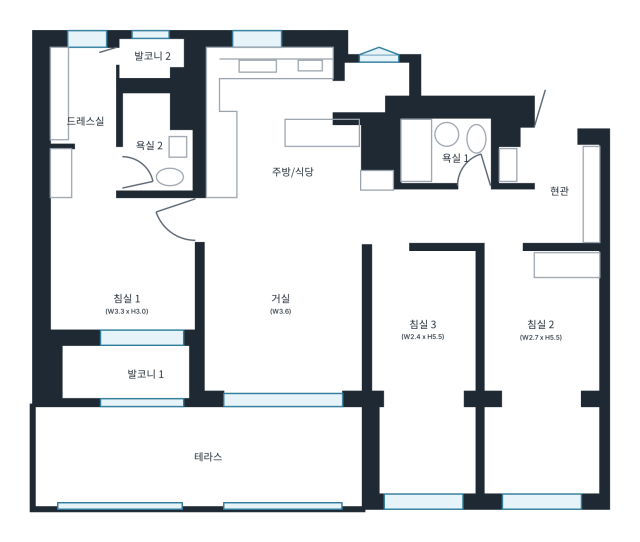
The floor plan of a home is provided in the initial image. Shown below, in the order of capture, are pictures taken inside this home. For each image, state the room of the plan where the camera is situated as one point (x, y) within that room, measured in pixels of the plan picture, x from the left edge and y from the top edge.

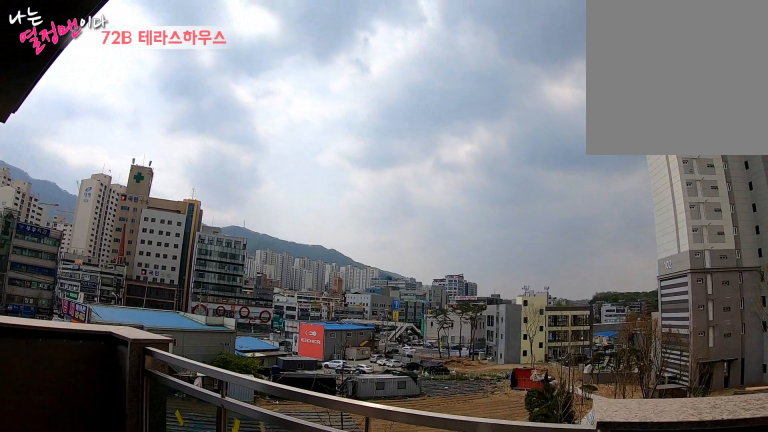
(204, 456)
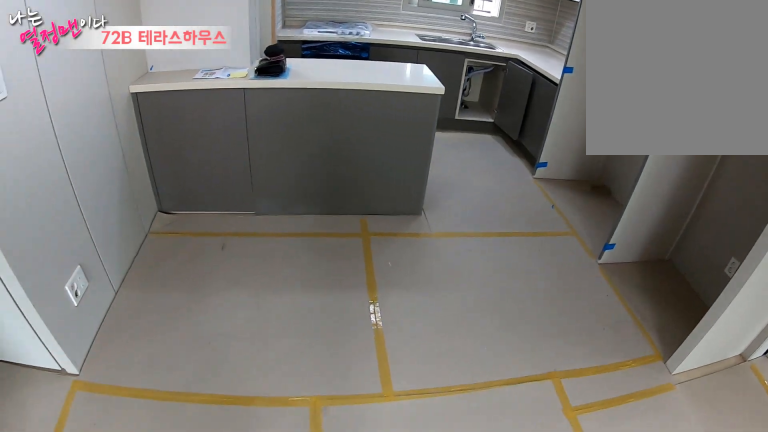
(286, 171)
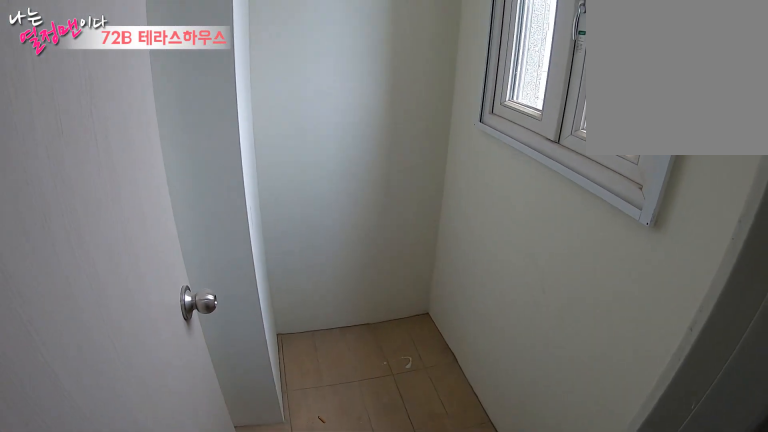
(286, 171)
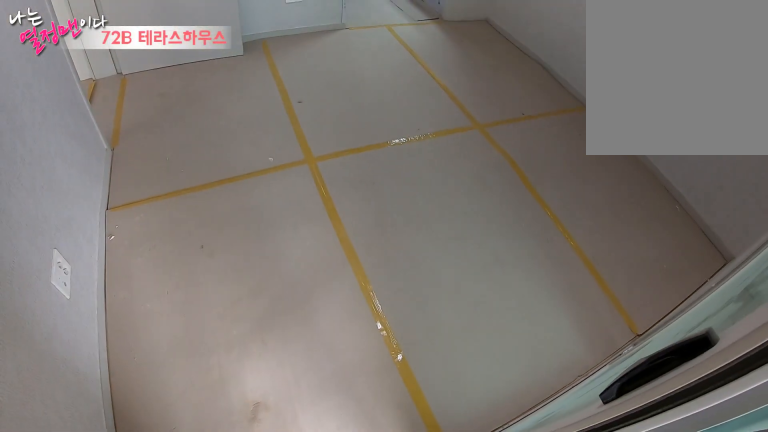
(126, 305)
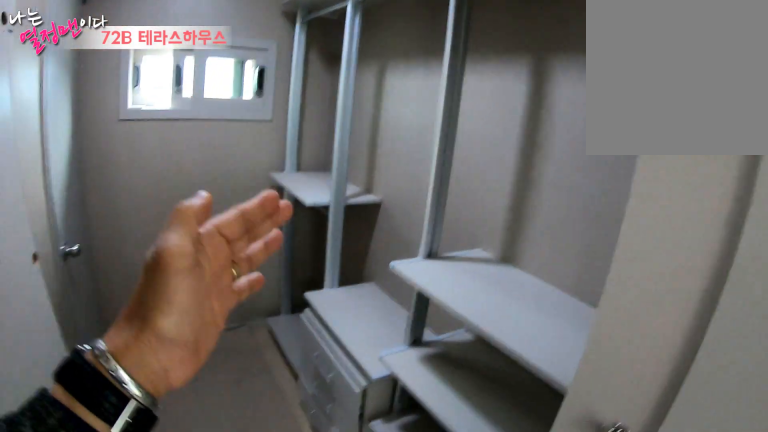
(83, 142)
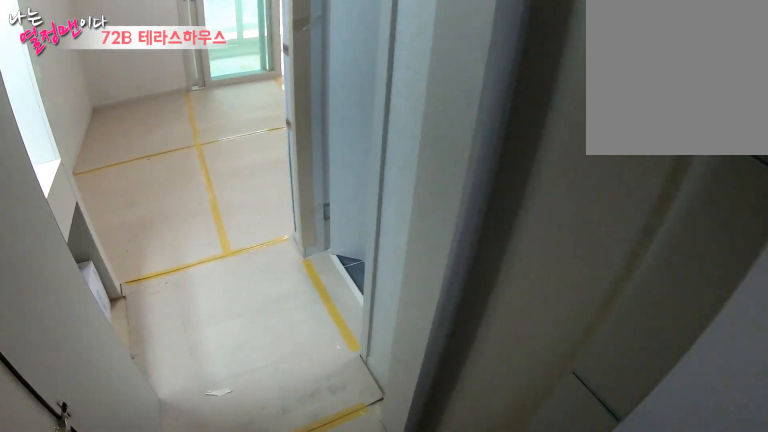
(82, 142)
